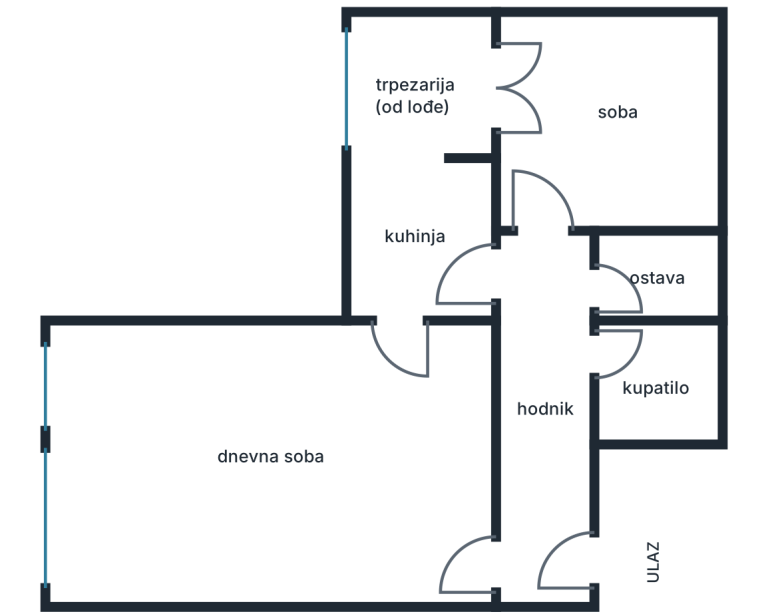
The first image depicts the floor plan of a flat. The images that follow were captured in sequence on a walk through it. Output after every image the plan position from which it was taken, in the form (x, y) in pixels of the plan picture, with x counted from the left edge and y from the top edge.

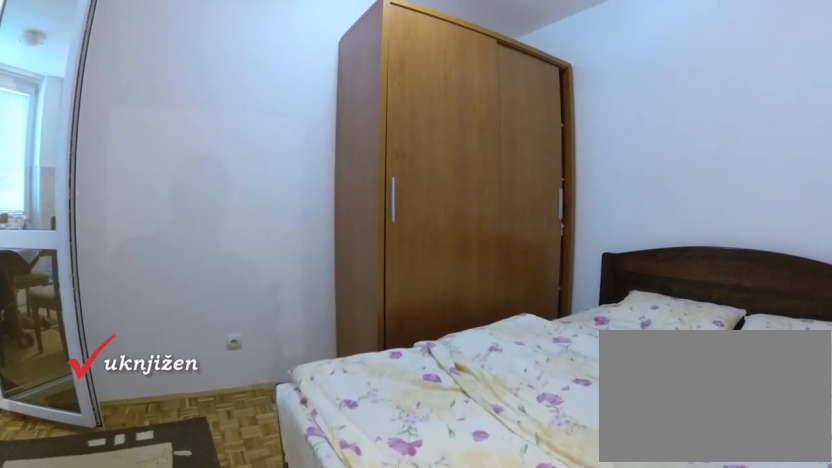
(538, 230)
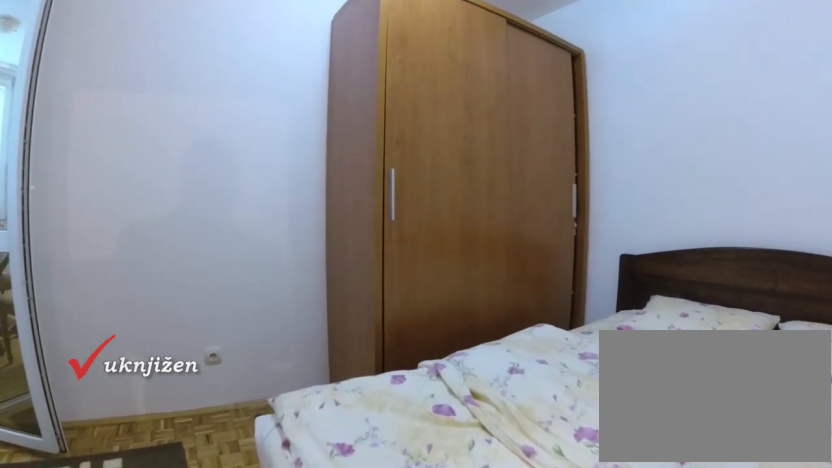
(542, 206)
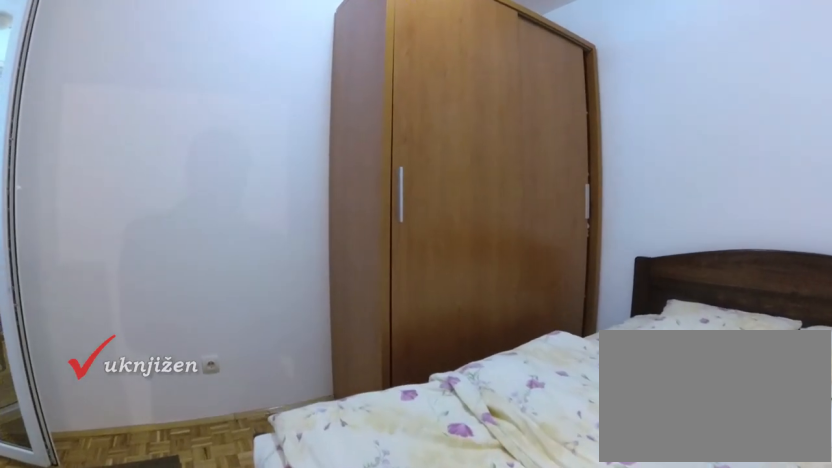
(545, 196)
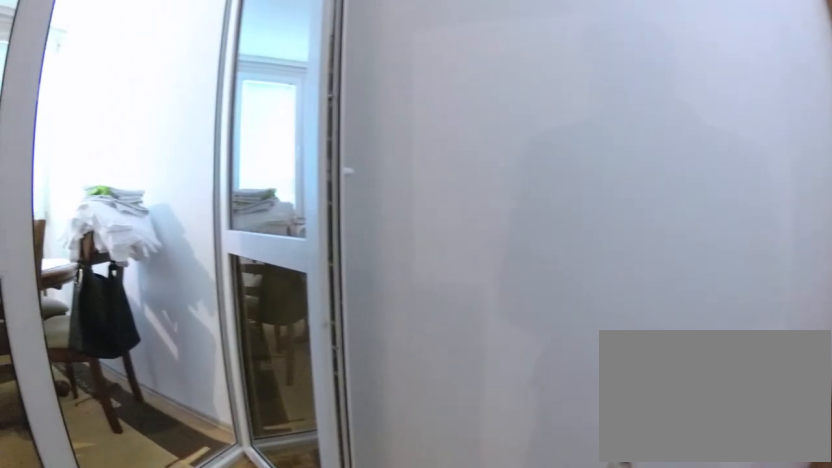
(566, 141)
